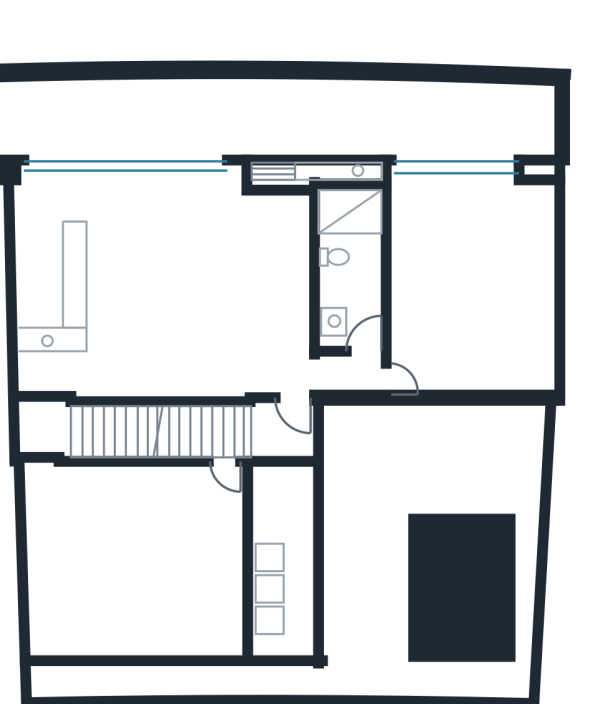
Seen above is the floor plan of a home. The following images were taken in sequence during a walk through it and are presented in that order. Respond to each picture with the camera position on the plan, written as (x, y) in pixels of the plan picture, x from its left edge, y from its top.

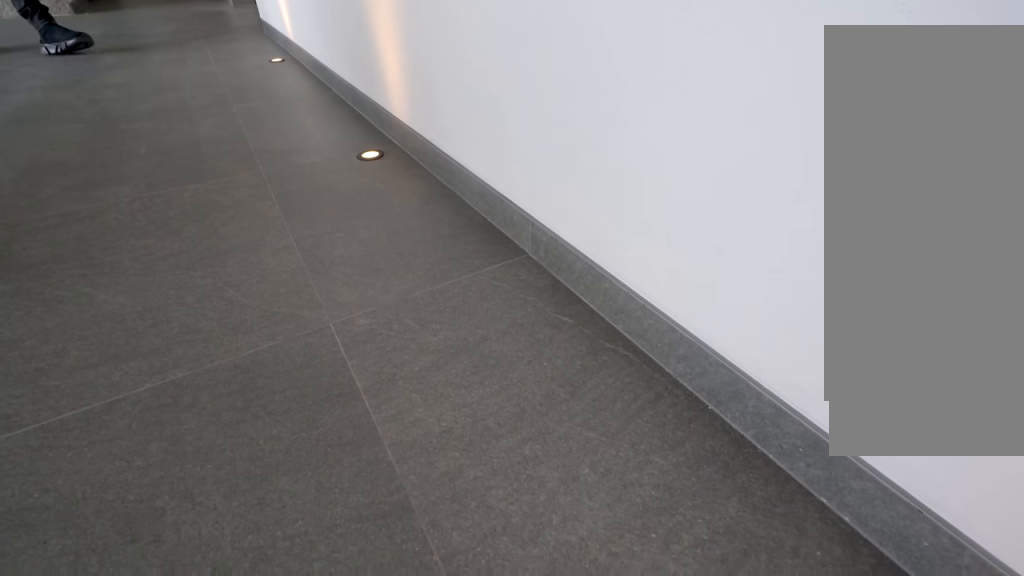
(159, 363)
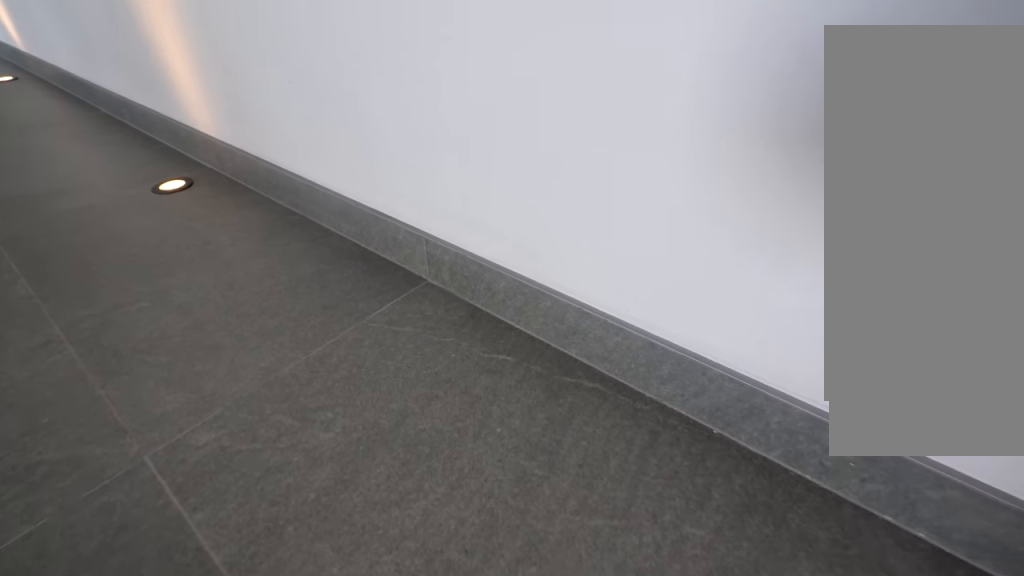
(169, 376)
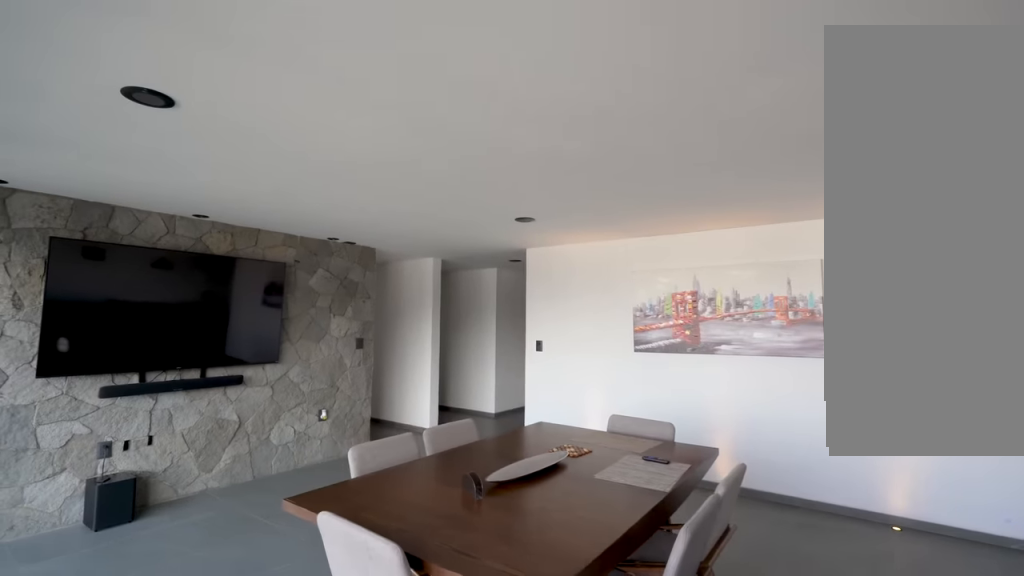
(134, 197)
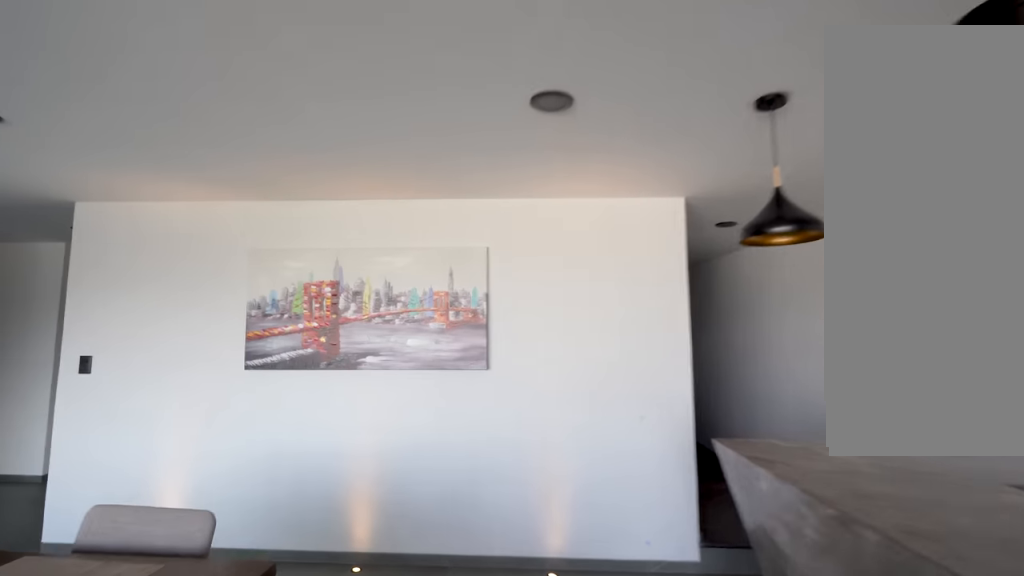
(162, 197)
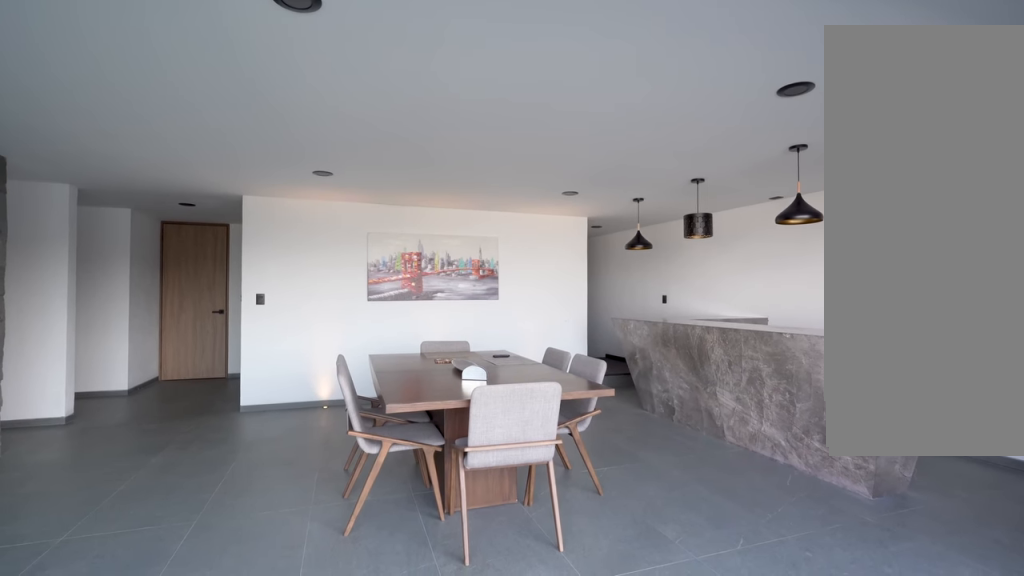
(210, 201)
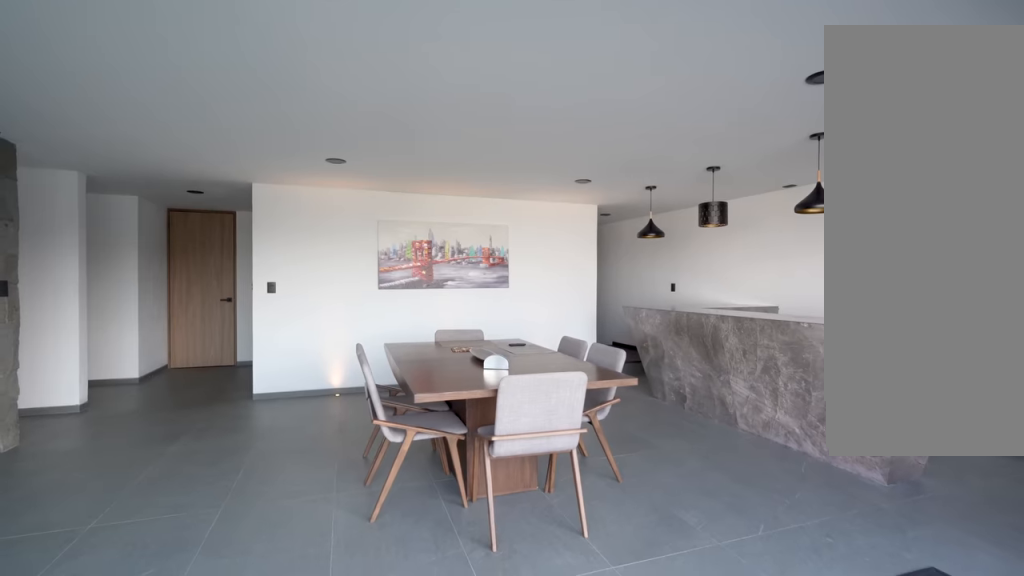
(210, 201)
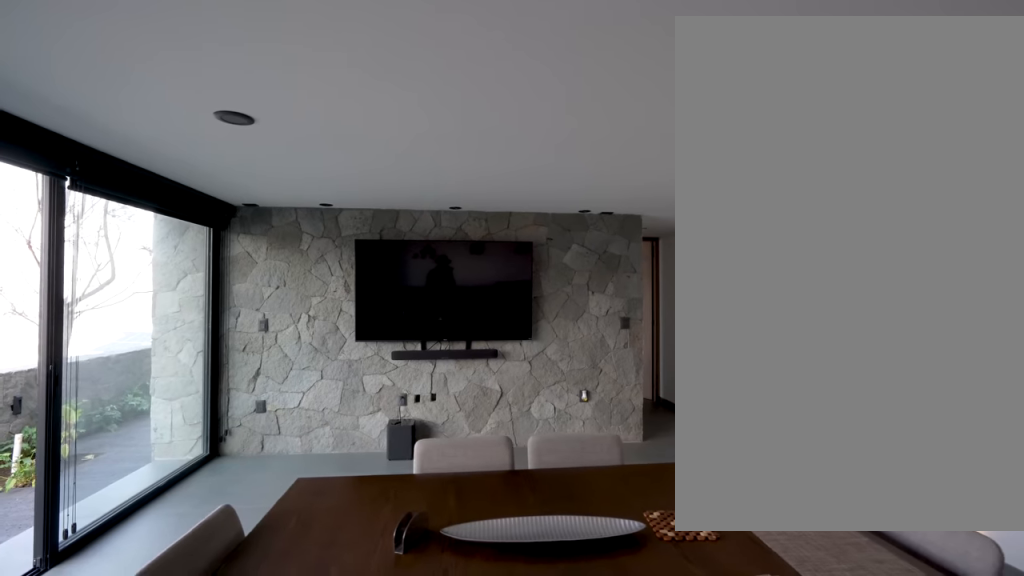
(117, 201)
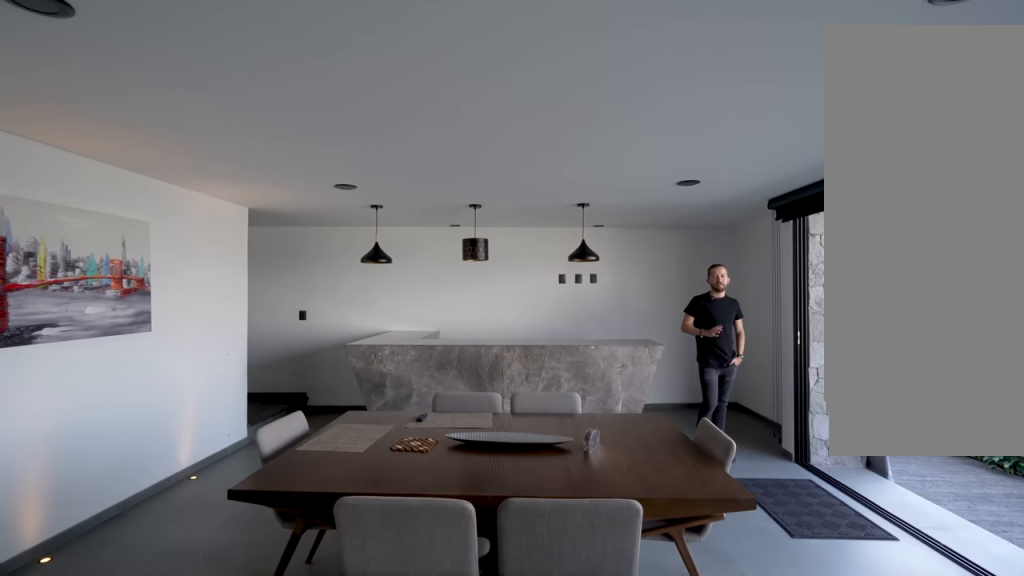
(231, 313)
